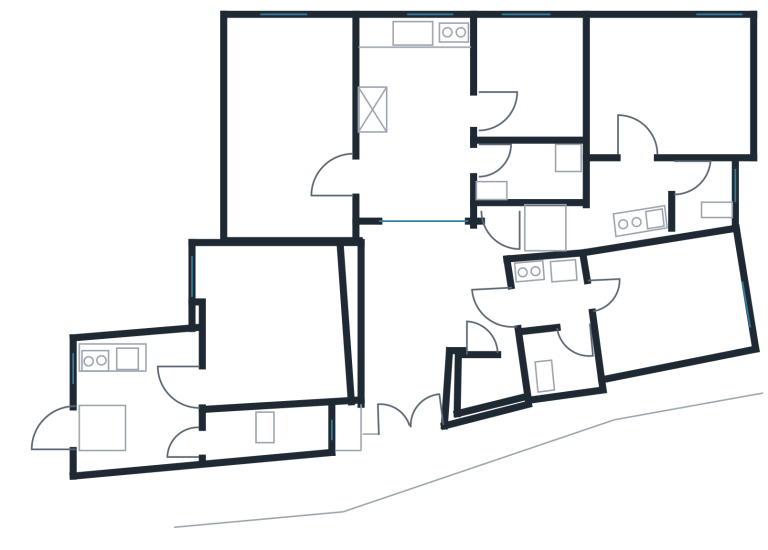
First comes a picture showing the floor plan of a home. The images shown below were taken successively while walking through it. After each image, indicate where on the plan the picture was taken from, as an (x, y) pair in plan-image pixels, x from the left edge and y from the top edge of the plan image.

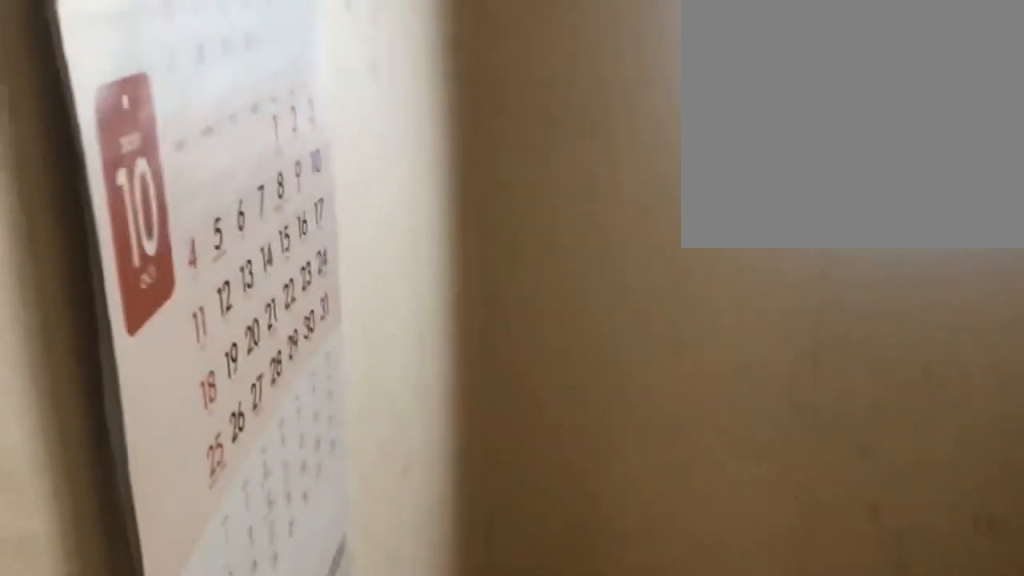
(519, 94)
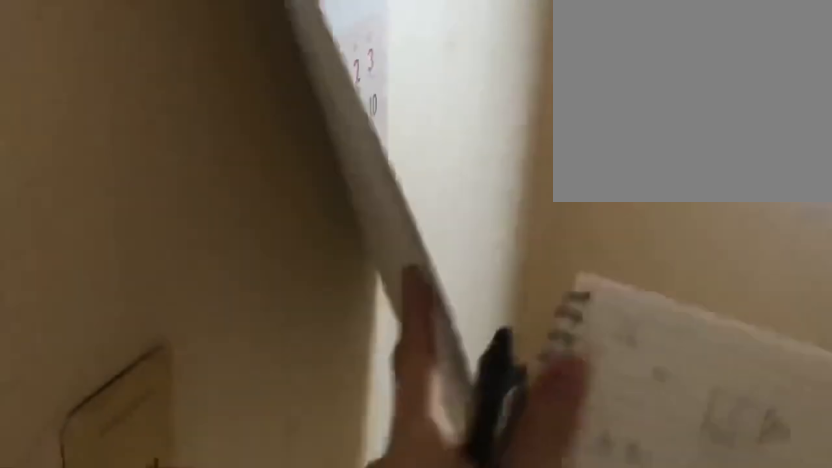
(521, 91)
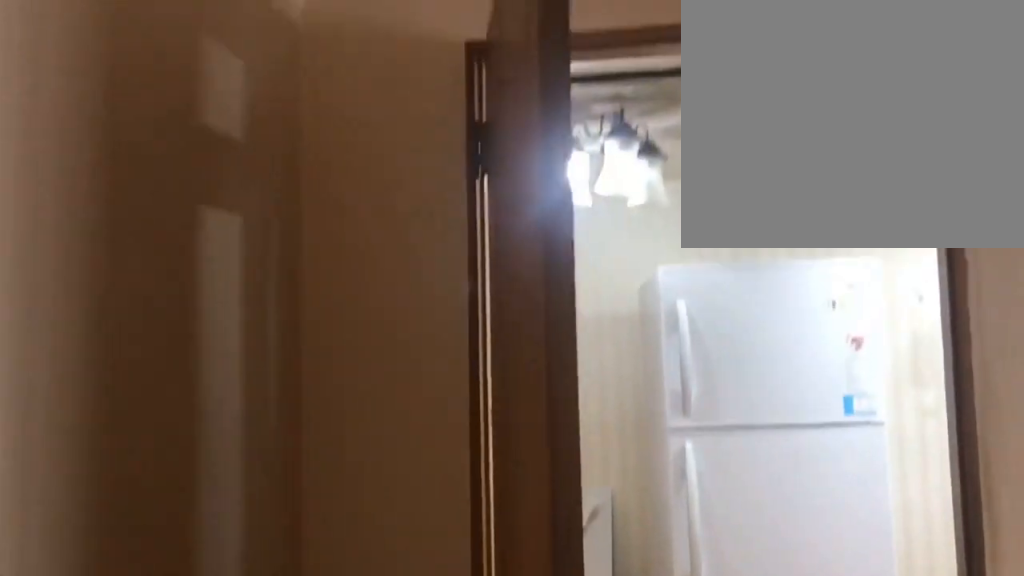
(522, 87)
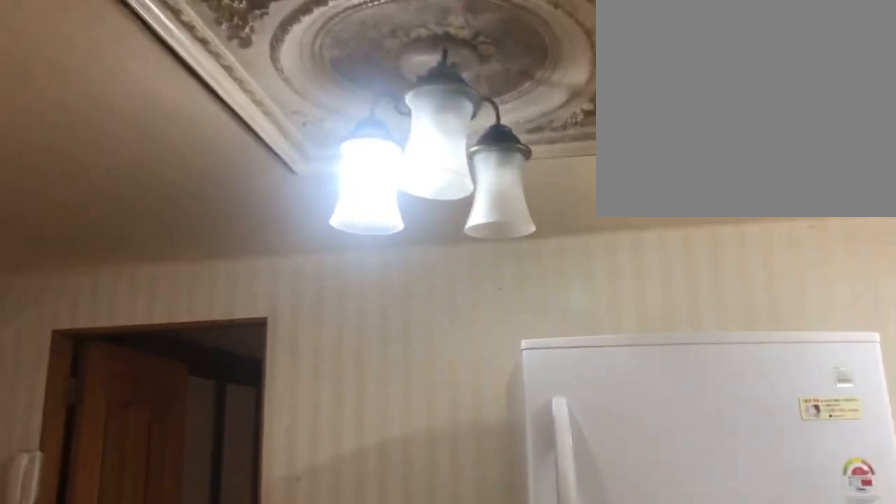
(476, 107)
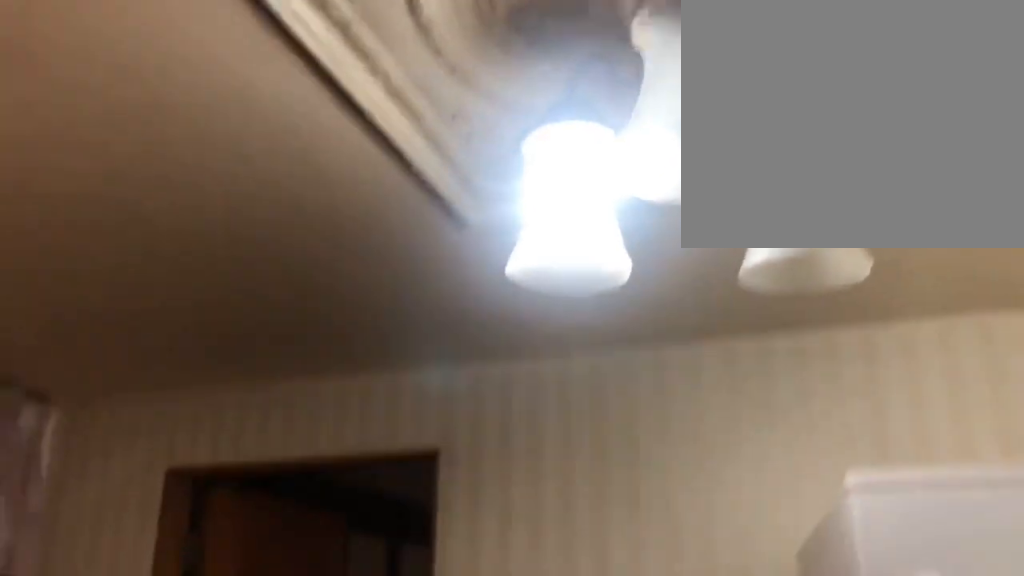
(456, 110)
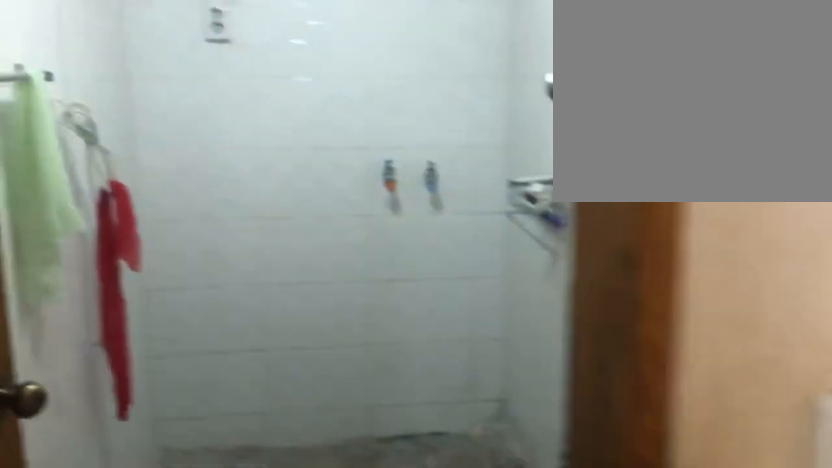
(441, 168)
